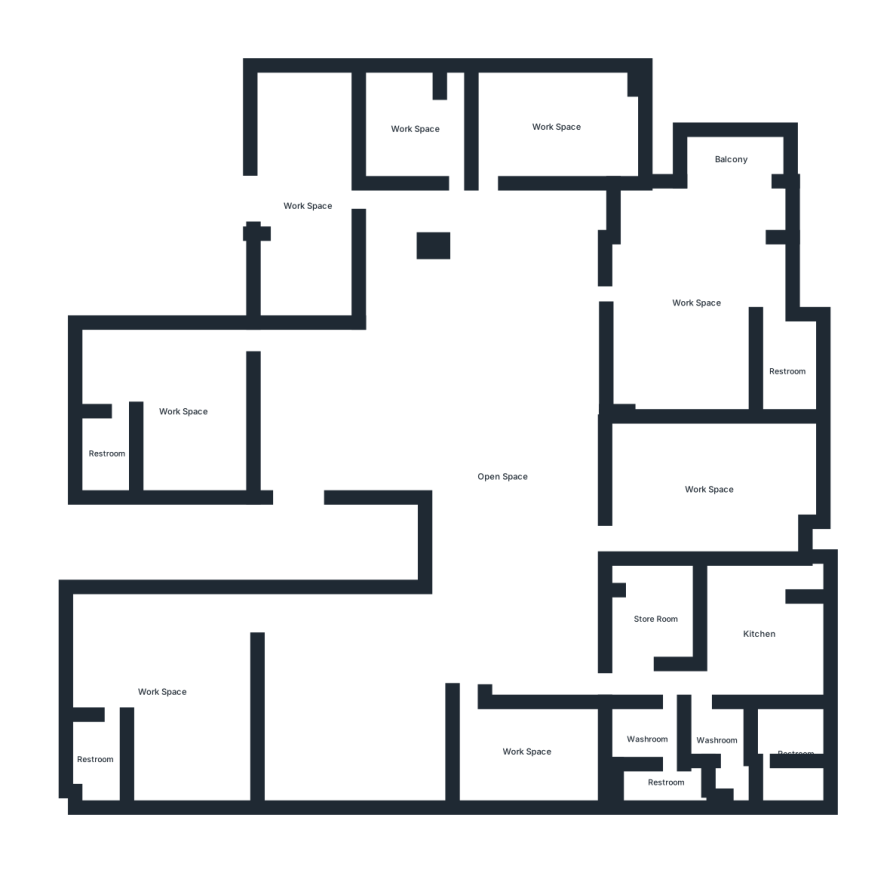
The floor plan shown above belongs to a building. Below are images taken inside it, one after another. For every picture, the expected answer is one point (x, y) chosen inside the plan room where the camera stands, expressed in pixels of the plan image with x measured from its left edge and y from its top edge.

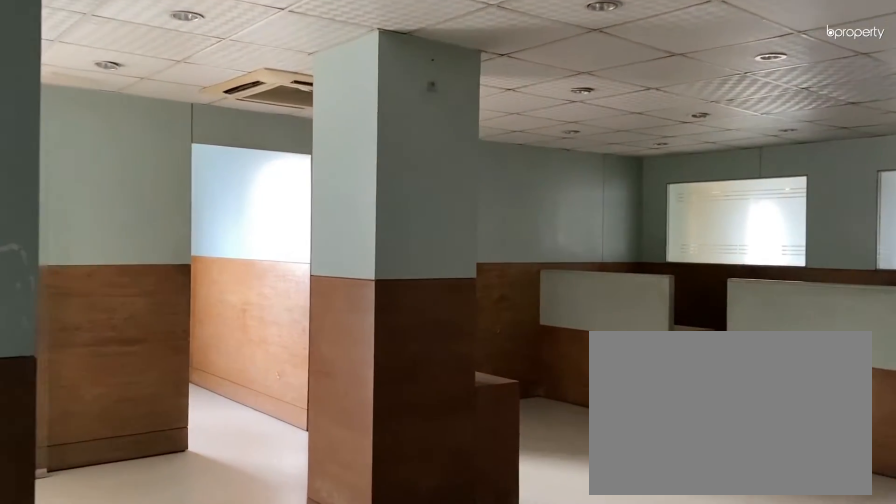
(394, 430)
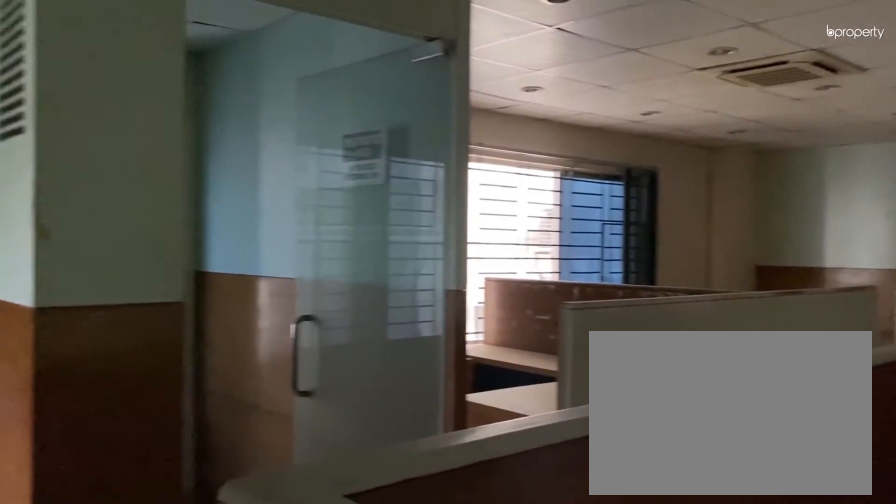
(511, 477)
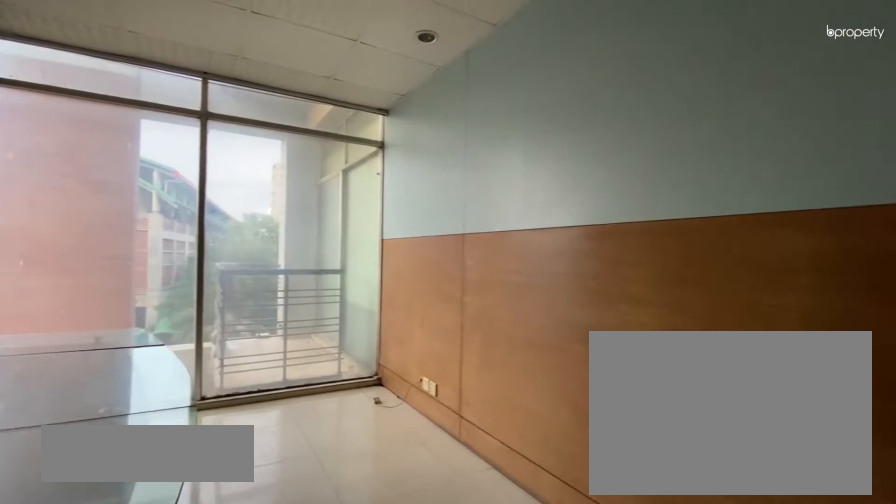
(561, 124)
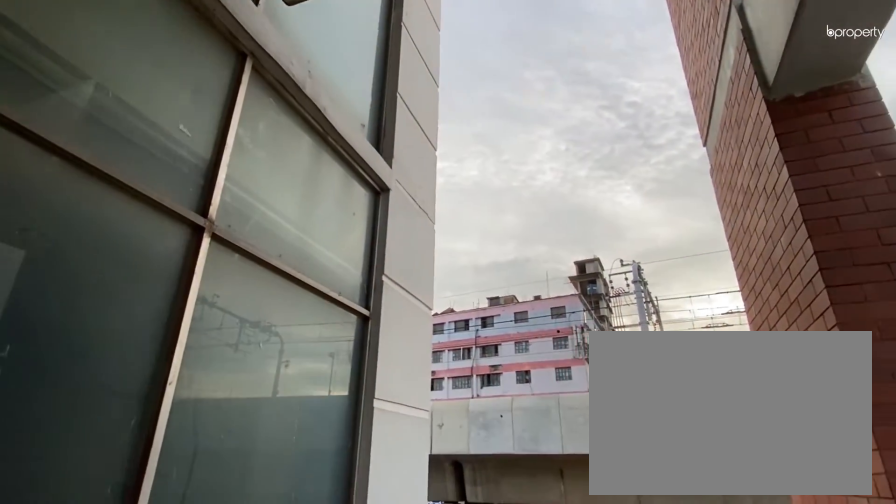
(729, 161)
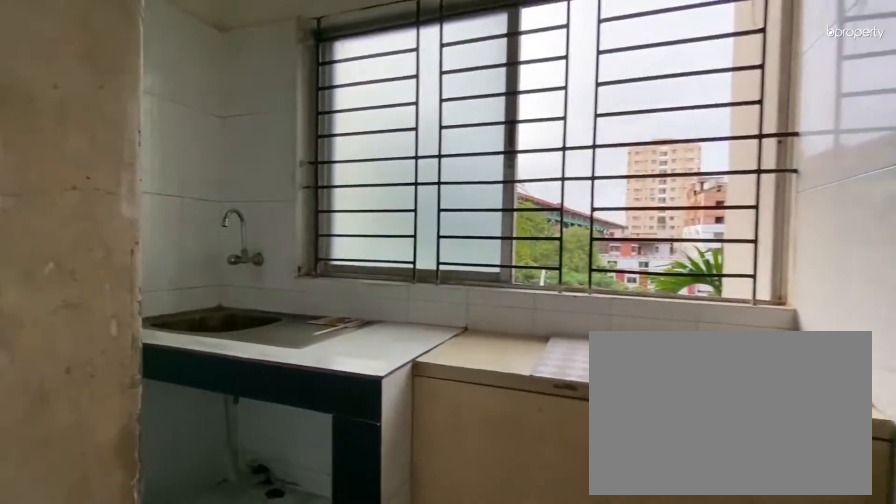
(761, 637)
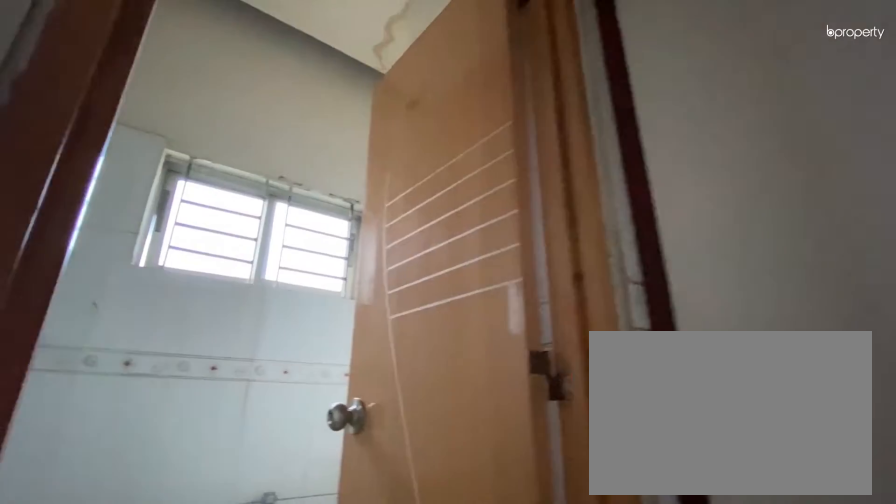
(788, 746)
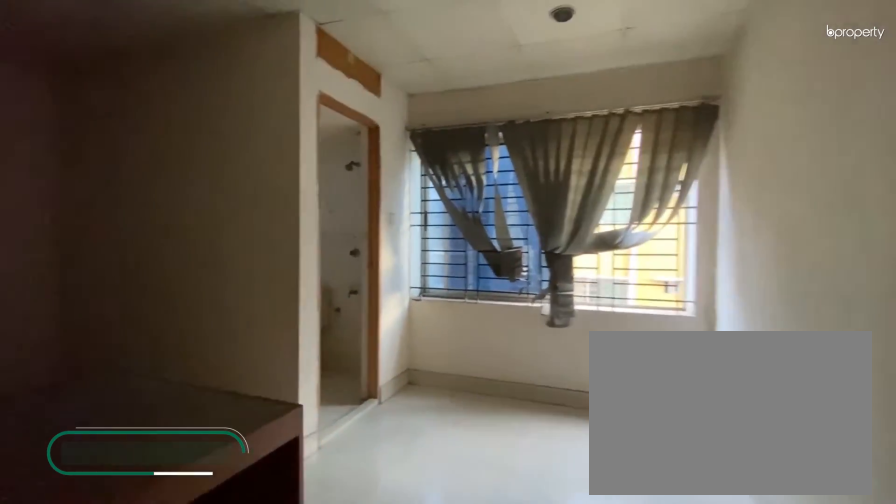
(169, 688)
